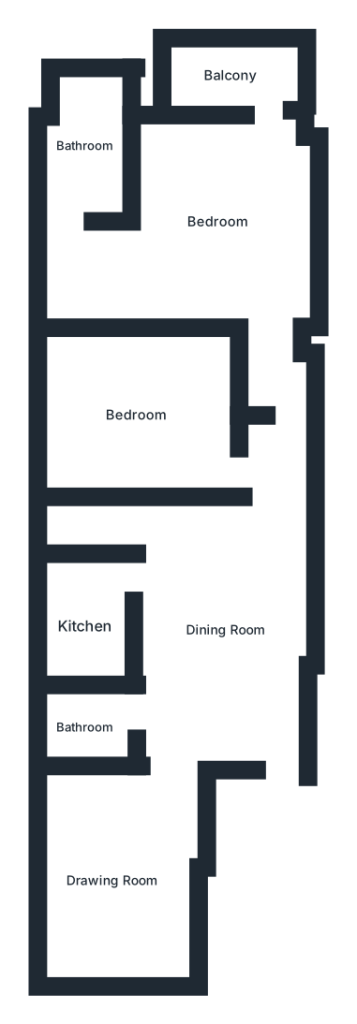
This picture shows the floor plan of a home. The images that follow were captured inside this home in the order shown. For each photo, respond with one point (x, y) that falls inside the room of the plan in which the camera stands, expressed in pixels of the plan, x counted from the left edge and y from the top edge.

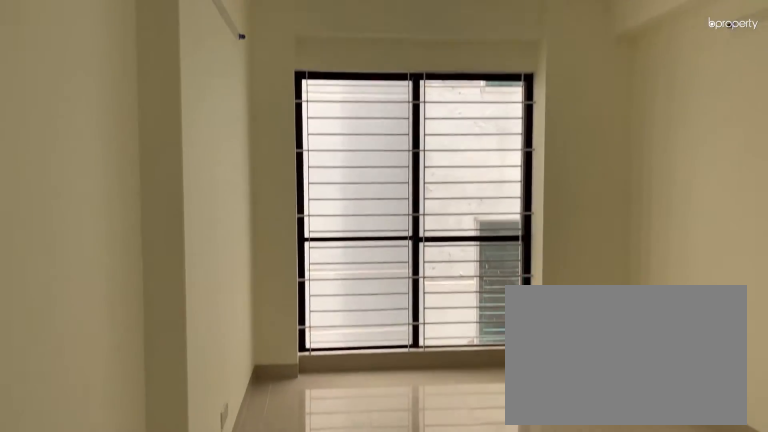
(113, 880)
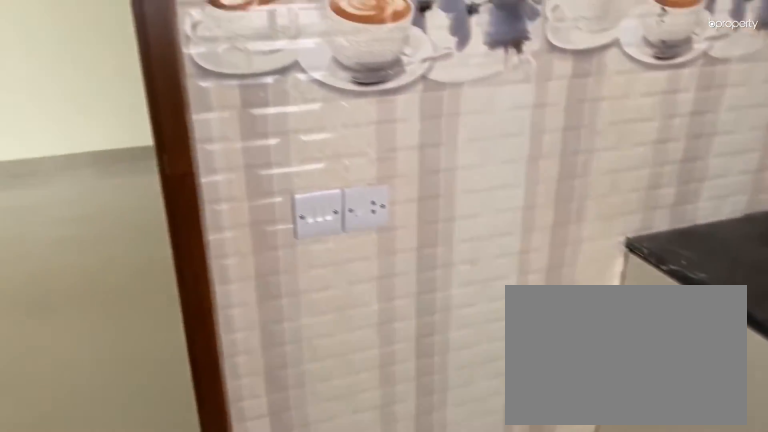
(85, 621)
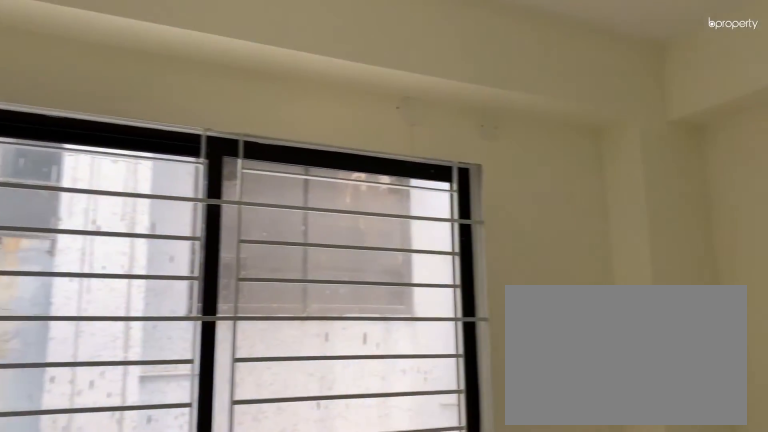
(136, 415)
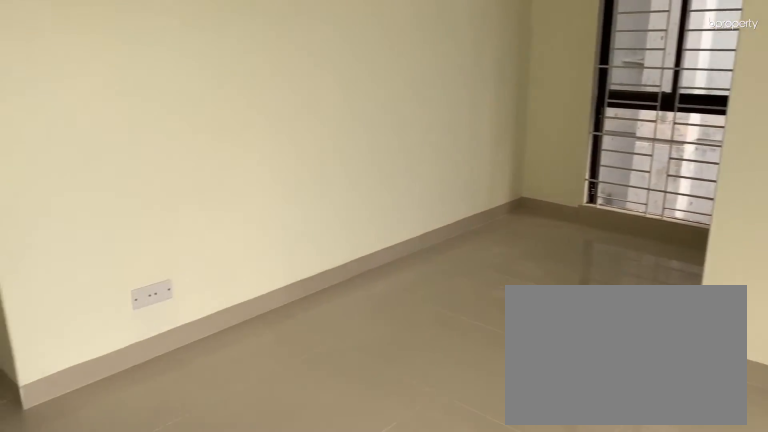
(212, 216)
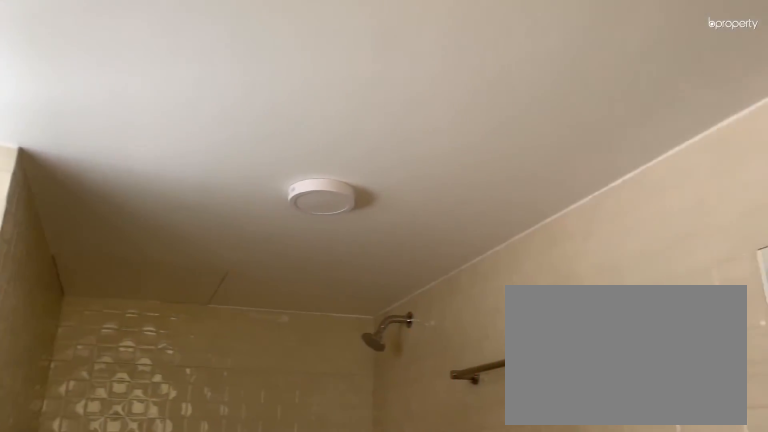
(81, 144)
